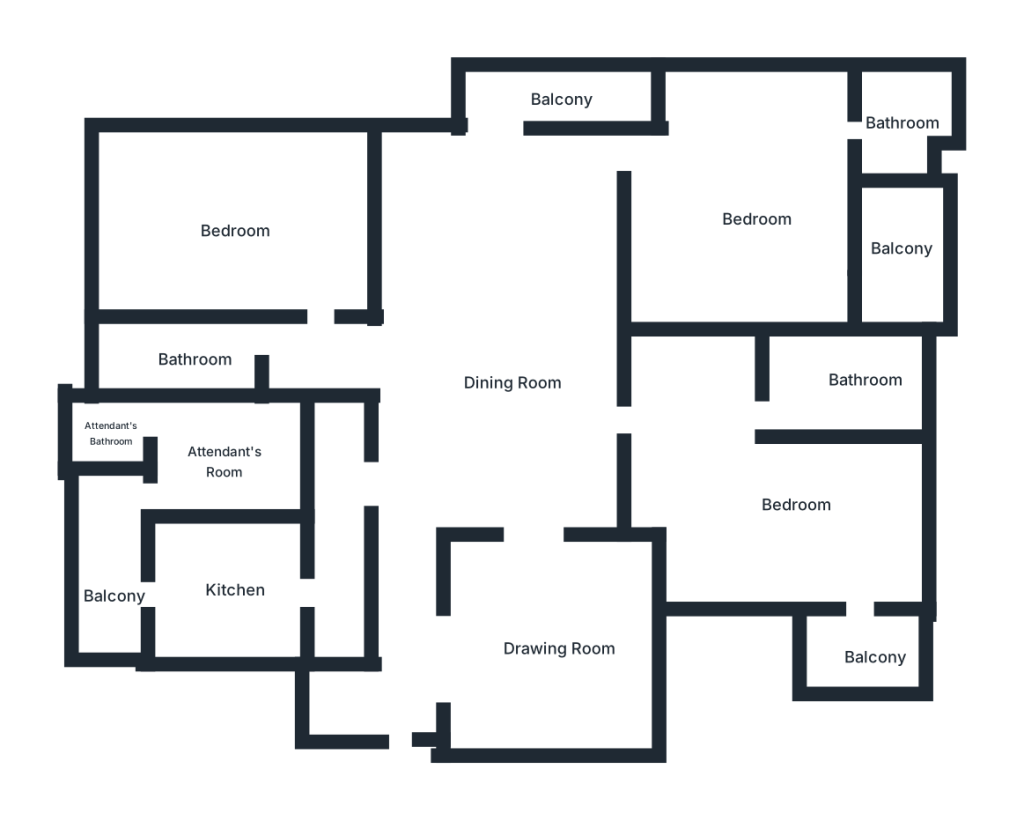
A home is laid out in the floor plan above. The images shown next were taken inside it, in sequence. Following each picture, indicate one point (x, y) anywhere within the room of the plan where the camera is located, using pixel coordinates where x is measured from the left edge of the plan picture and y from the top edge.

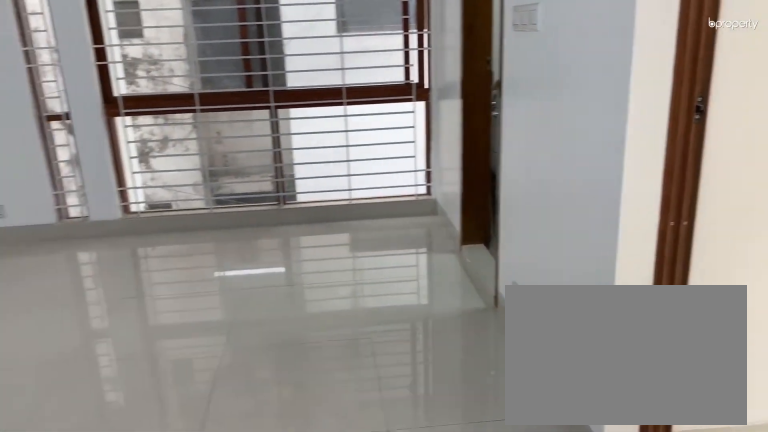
(759, 216)
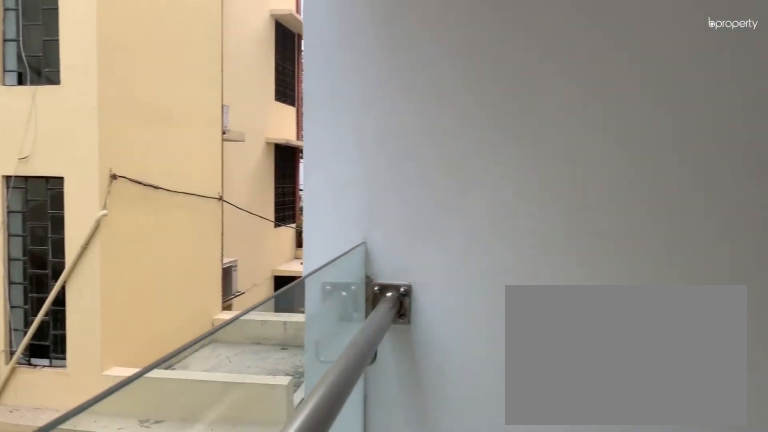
(906, 245)
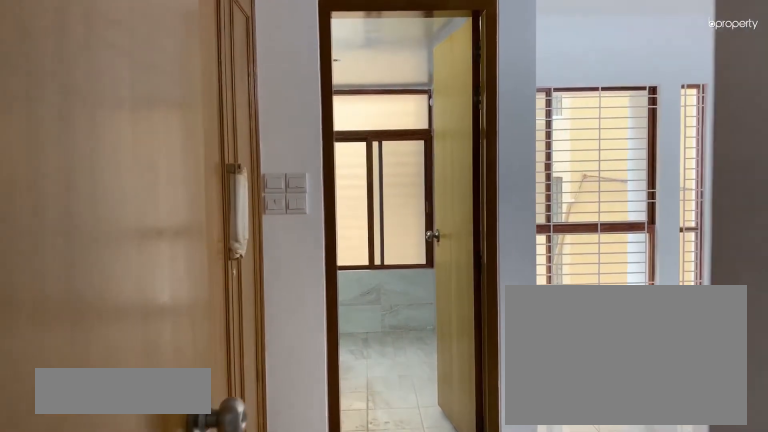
(797, 502)
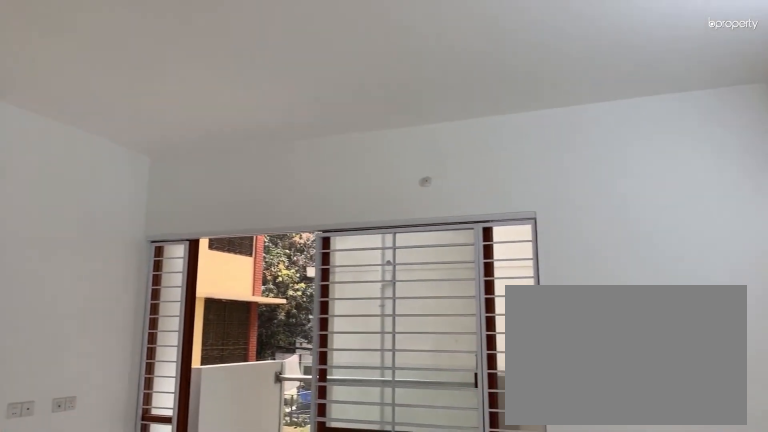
(797, 502)
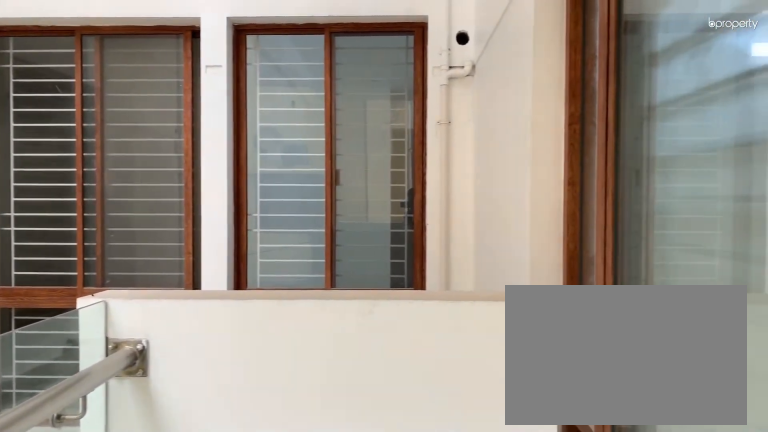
(868, 651)
